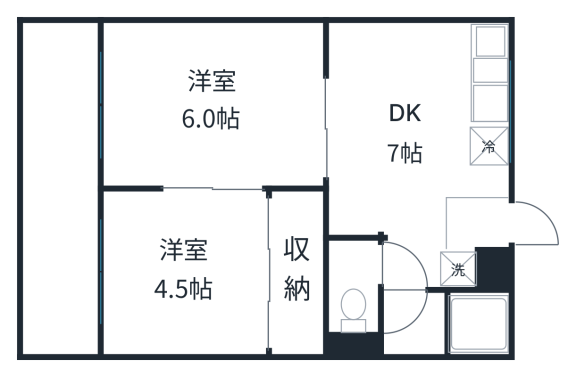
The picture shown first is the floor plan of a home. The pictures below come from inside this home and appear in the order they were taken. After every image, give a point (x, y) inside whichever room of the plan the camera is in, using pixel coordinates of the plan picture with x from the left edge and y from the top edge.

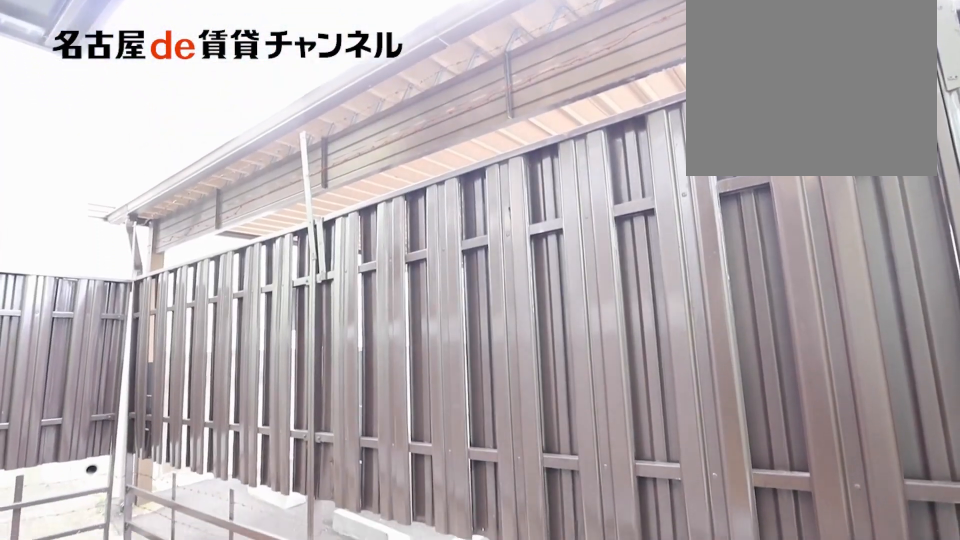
(67, 190)
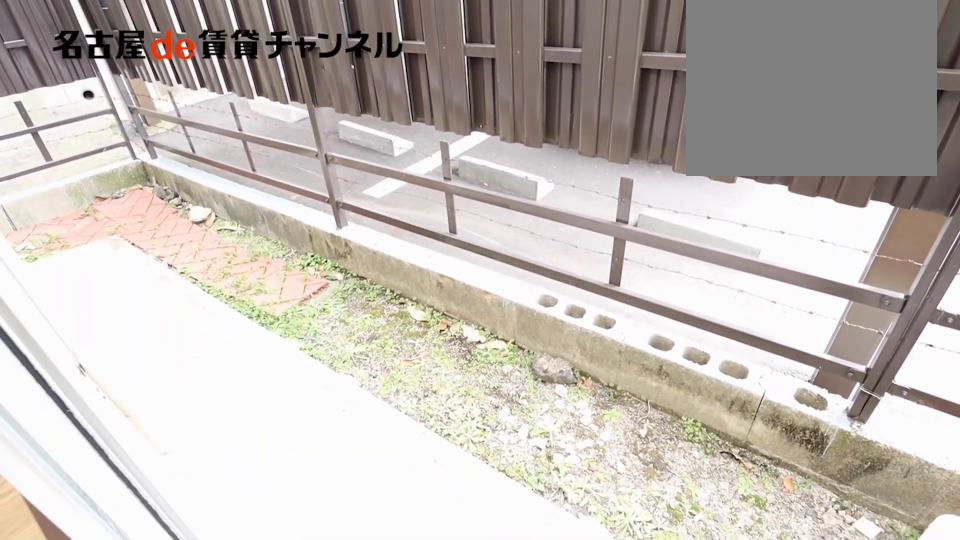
(67, 190)
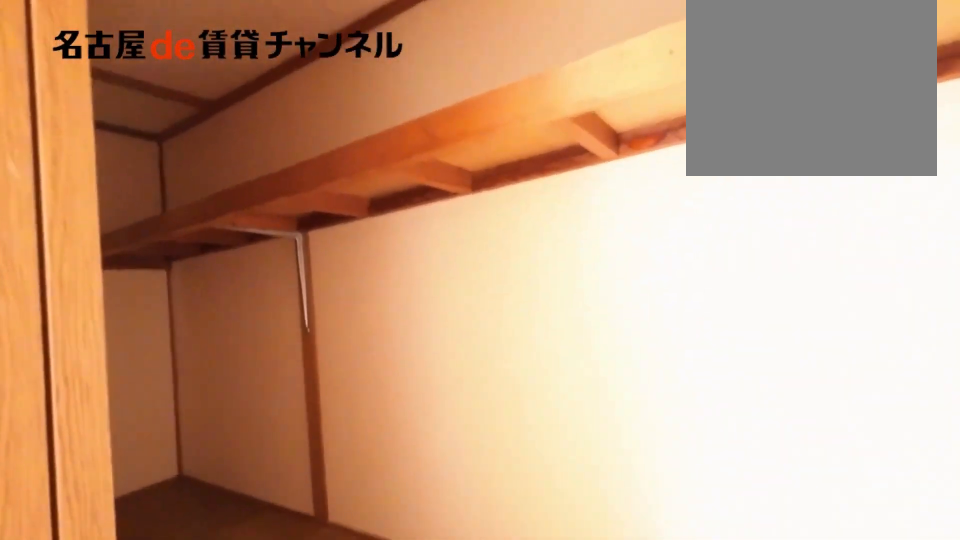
(296, 273)
